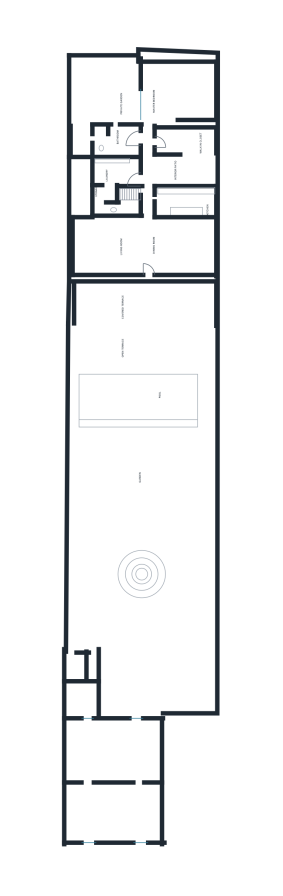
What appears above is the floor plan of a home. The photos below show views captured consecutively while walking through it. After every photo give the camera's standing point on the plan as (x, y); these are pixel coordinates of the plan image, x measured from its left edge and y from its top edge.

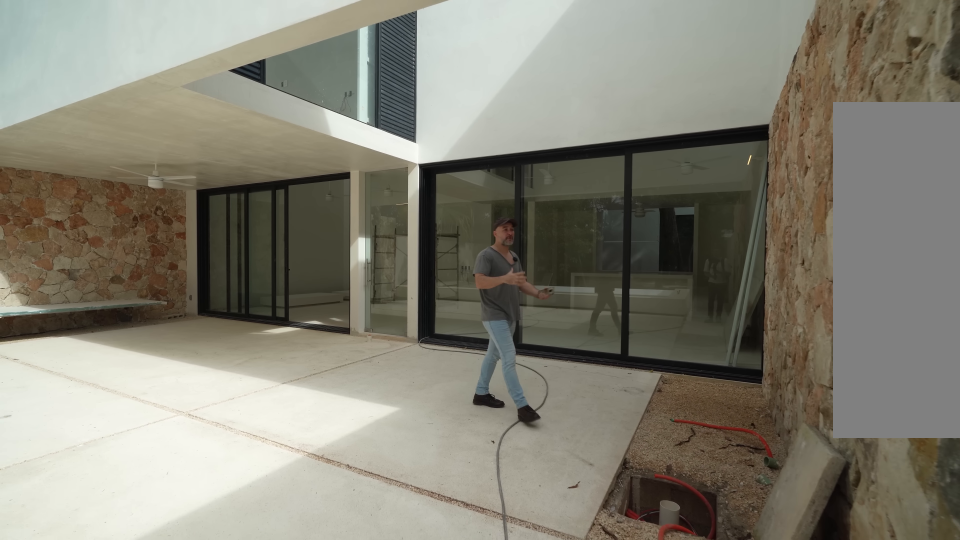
(182, 345)
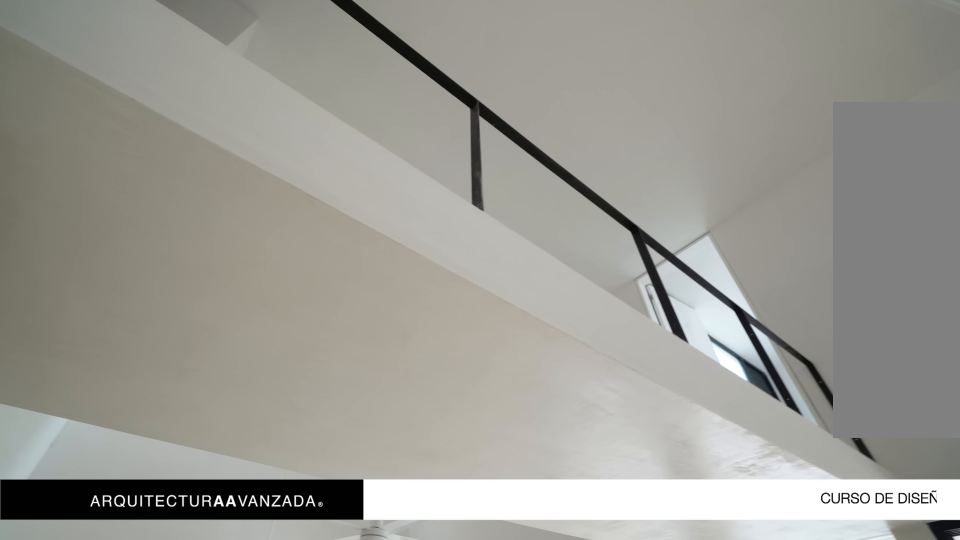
(117, 250)
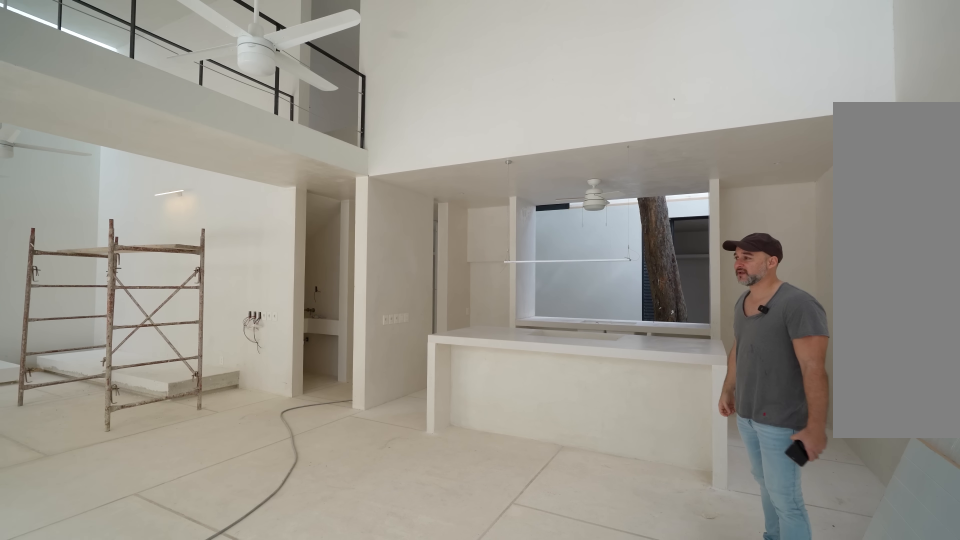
(197, 244)
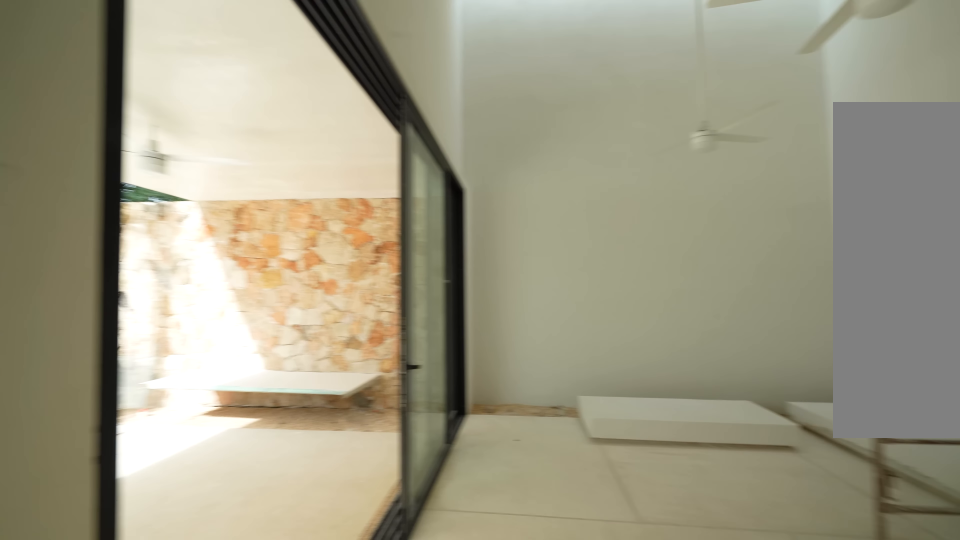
(143, 262)
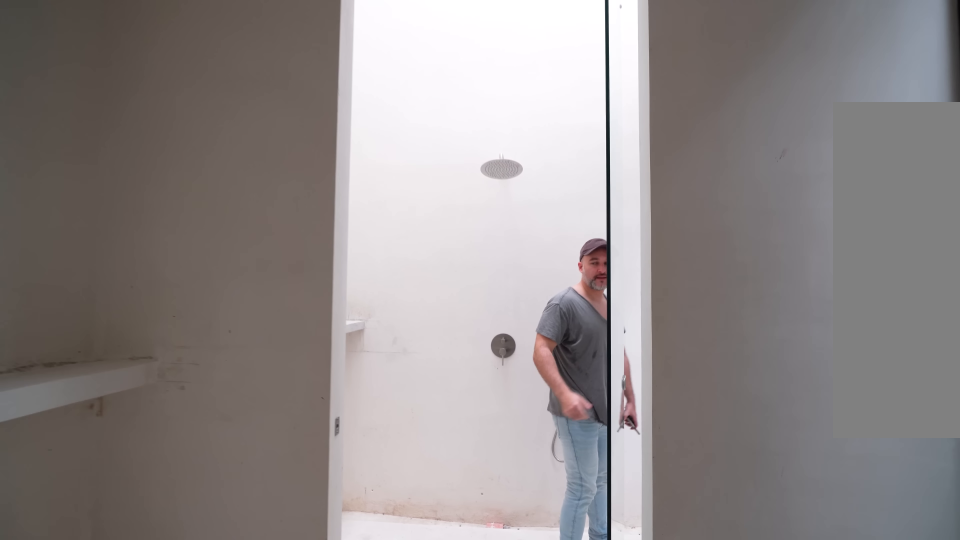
(132, 141)
